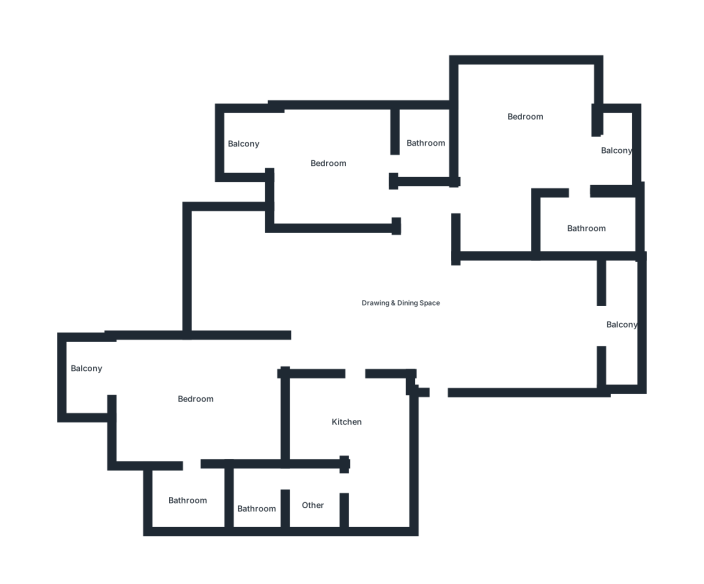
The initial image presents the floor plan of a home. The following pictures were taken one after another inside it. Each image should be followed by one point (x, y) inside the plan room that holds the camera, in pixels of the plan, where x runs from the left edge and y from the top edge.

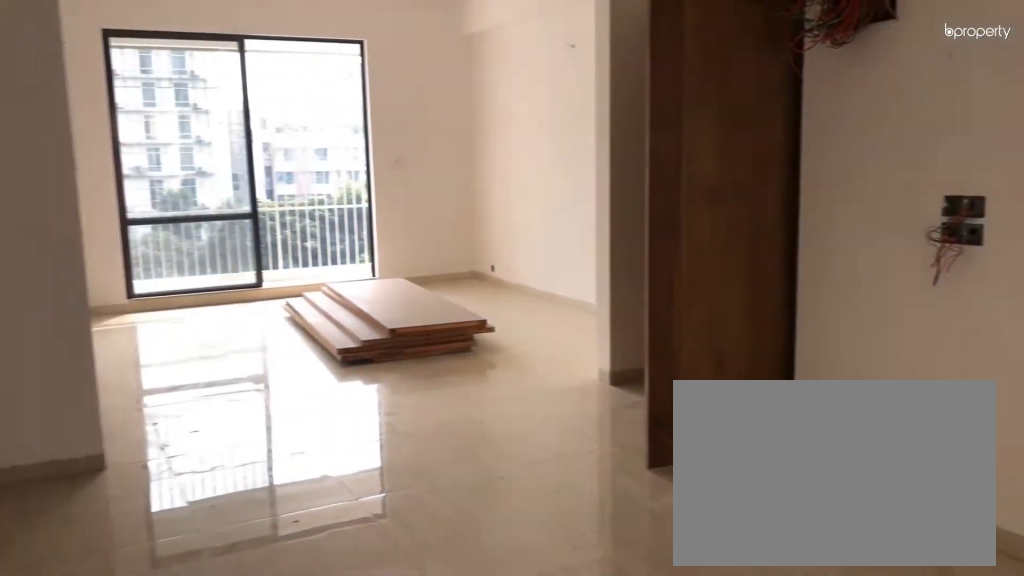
(332, 295)
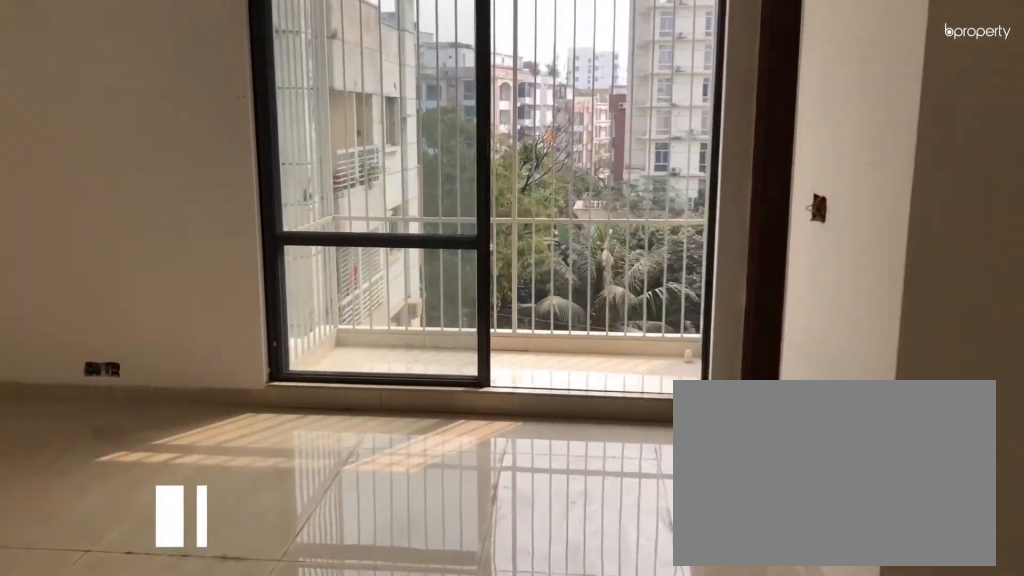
(517, 135)
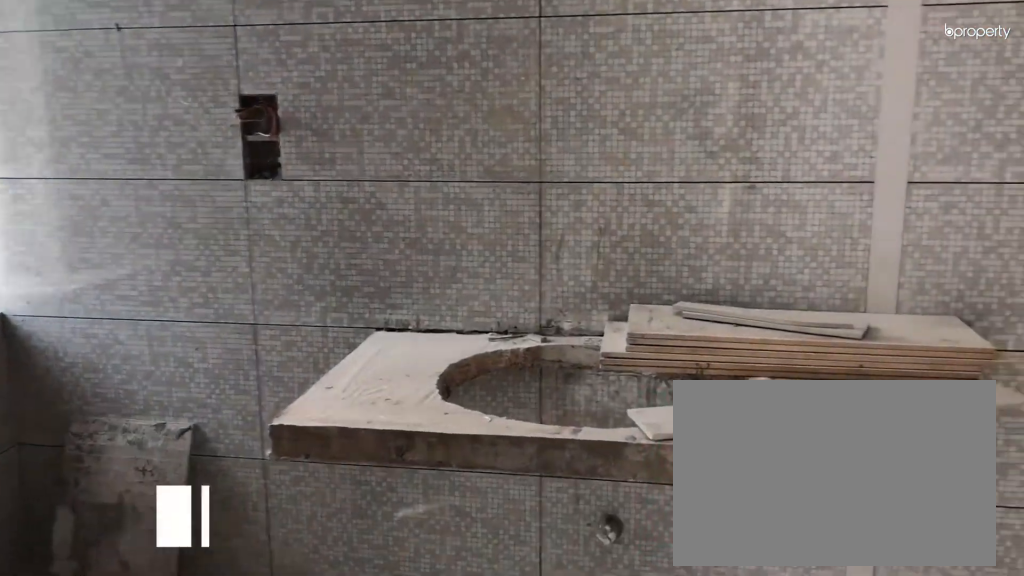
(596, 228)
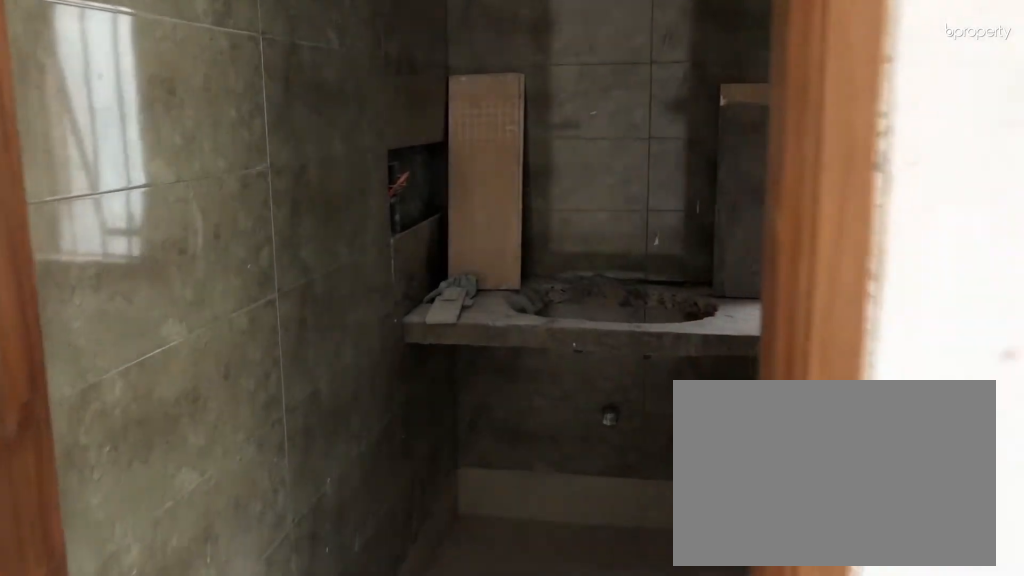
(199, 495)
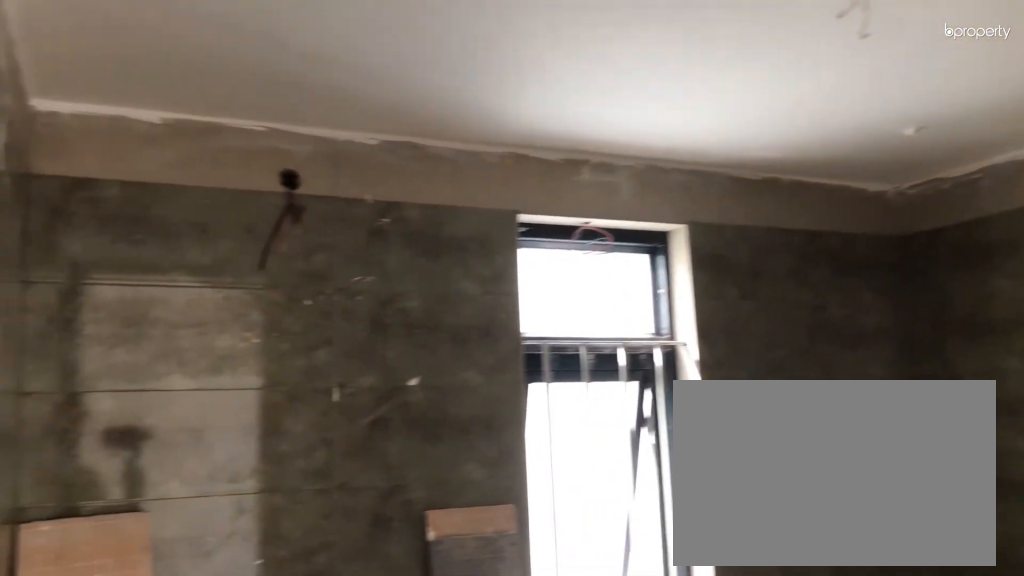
(199, 495)
